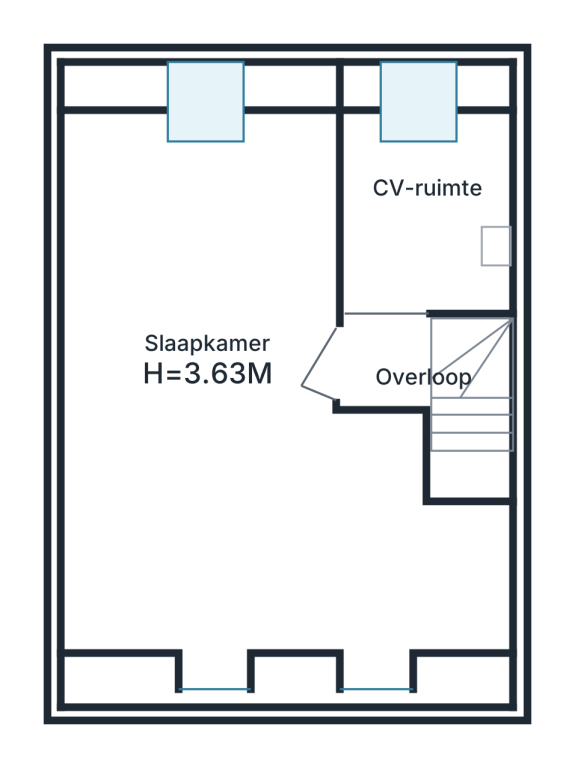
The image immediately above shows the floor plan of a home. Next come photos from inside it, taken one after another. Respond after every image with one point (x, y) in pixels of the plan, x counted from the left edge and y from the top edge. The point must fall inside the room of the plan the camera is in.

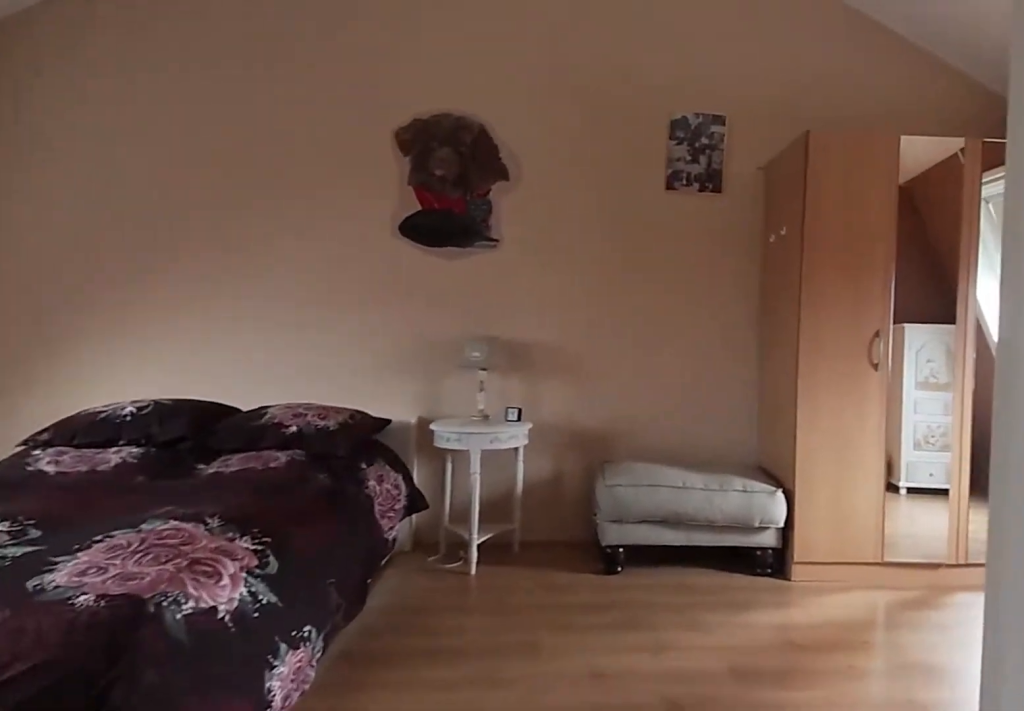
(387, 361)
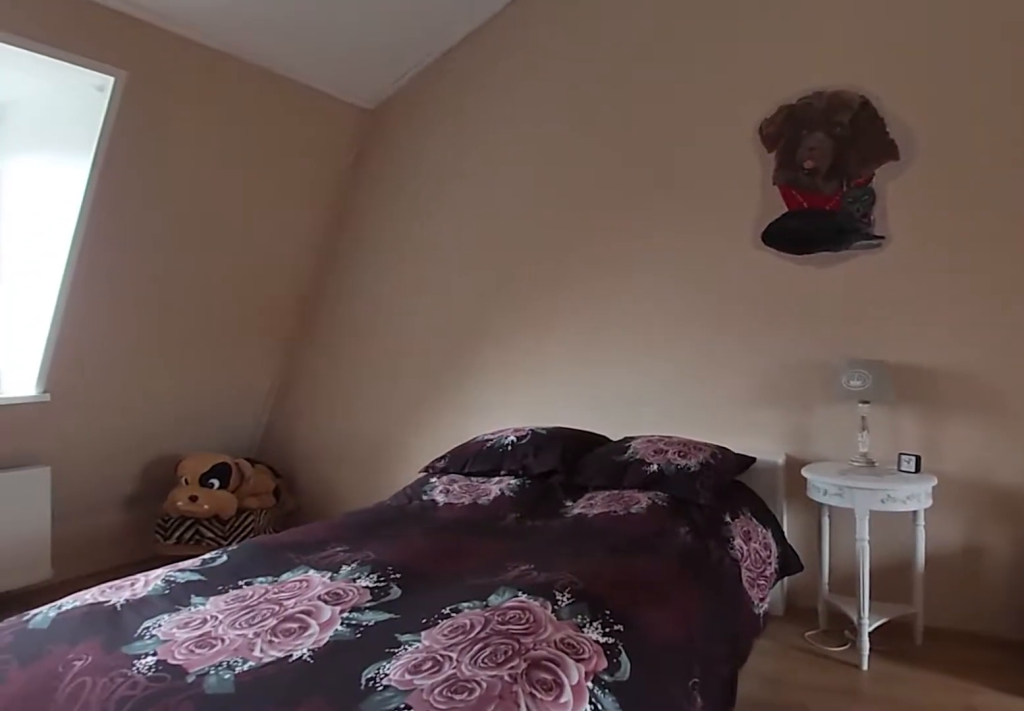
(200, 363)
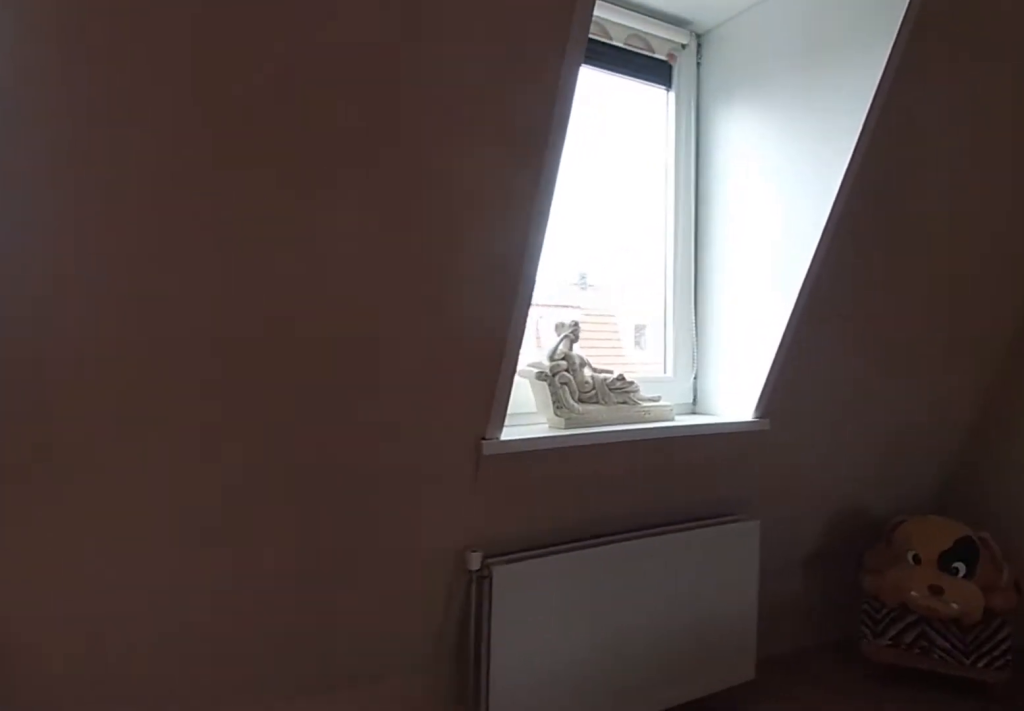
(200, 363)
